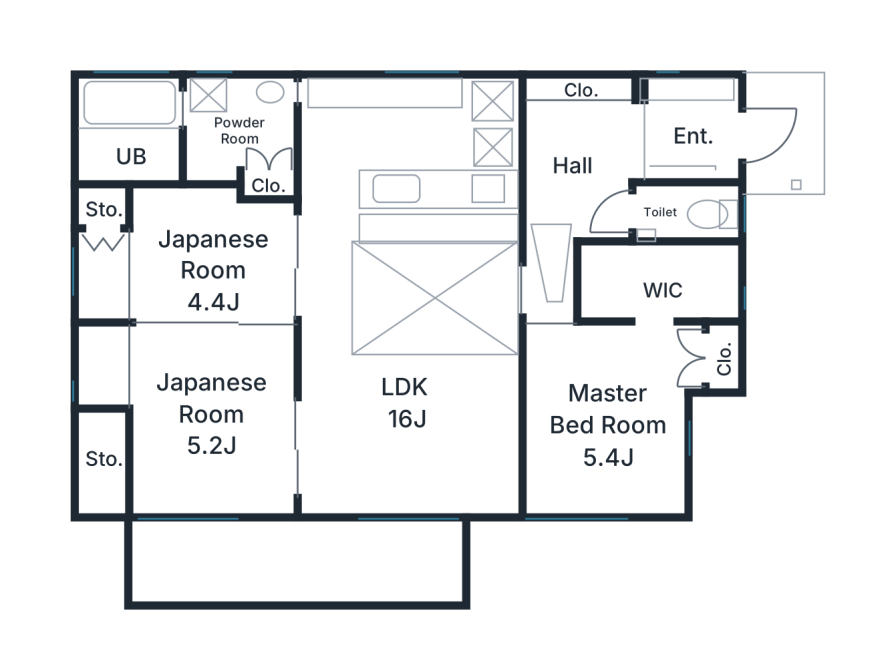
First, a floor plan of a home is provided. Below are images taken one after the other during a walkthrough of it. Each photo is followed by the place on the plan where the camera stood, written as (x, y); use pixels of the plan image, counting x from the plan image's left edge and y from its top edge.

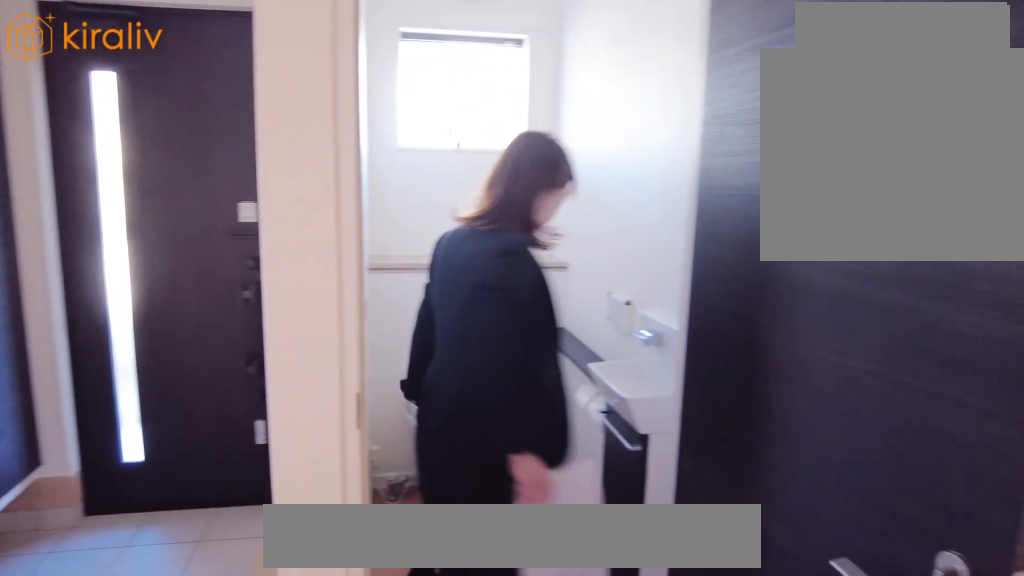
(655, 221)
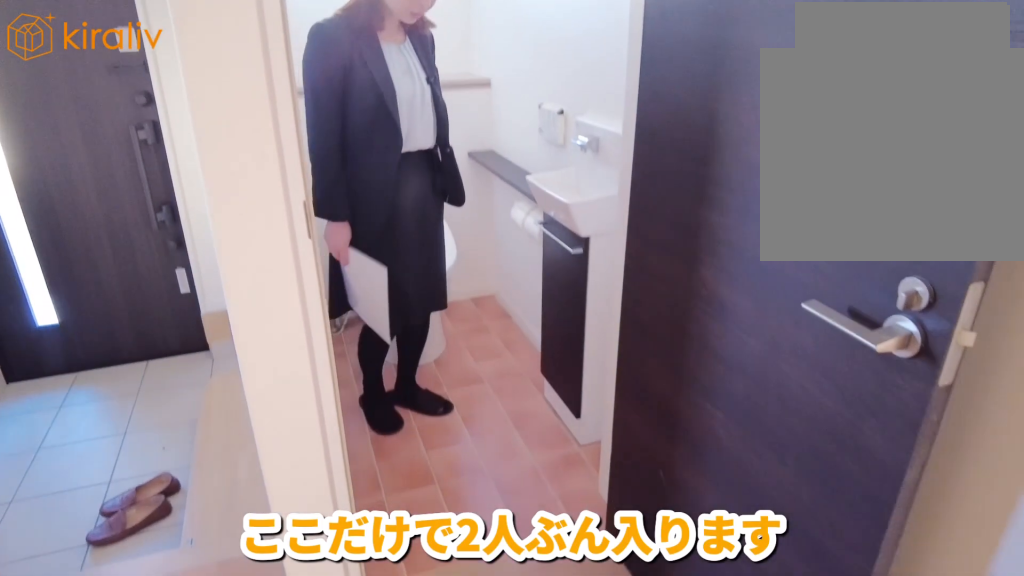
(647, 225)
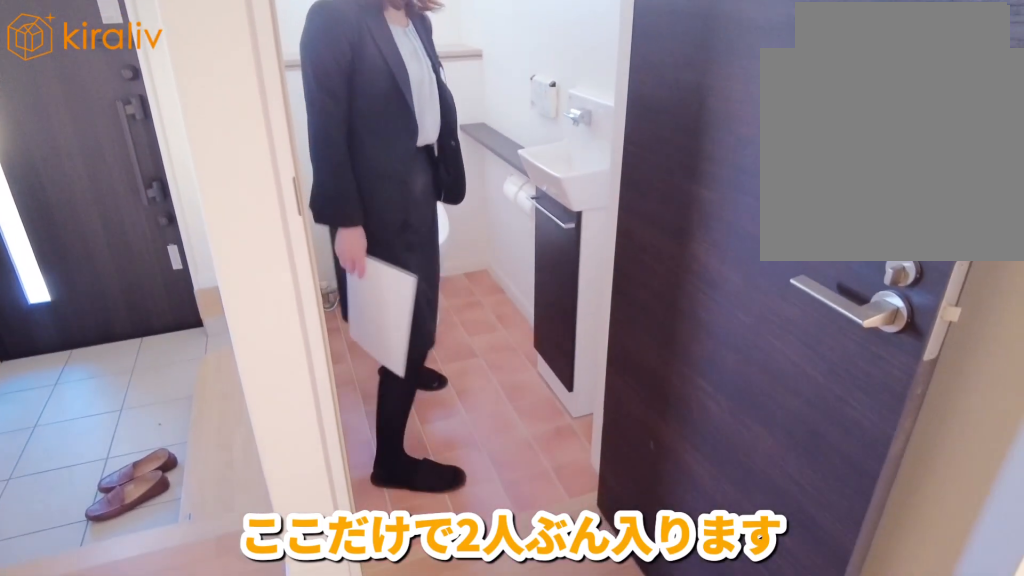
(647, 223)
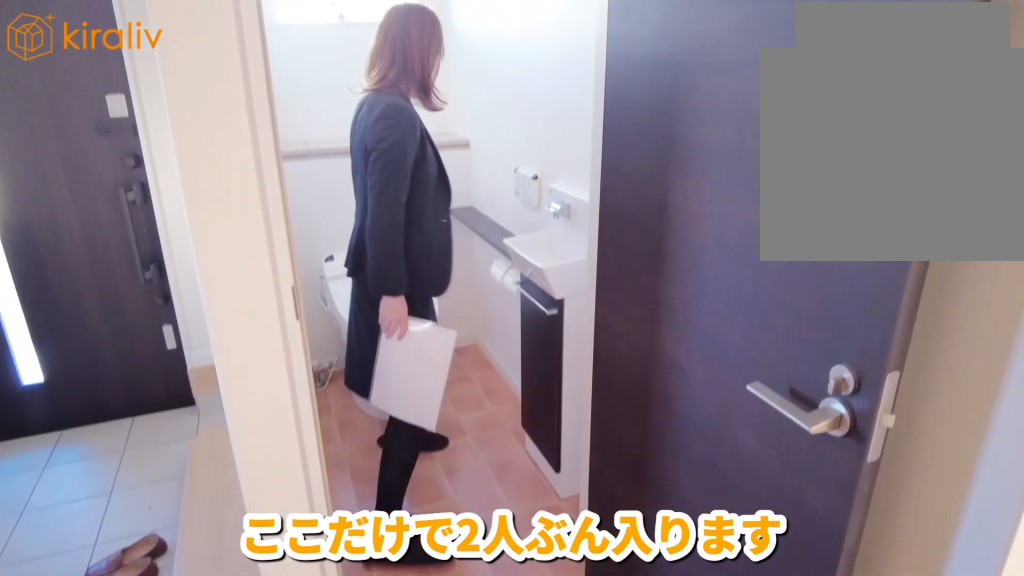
(645, 225)
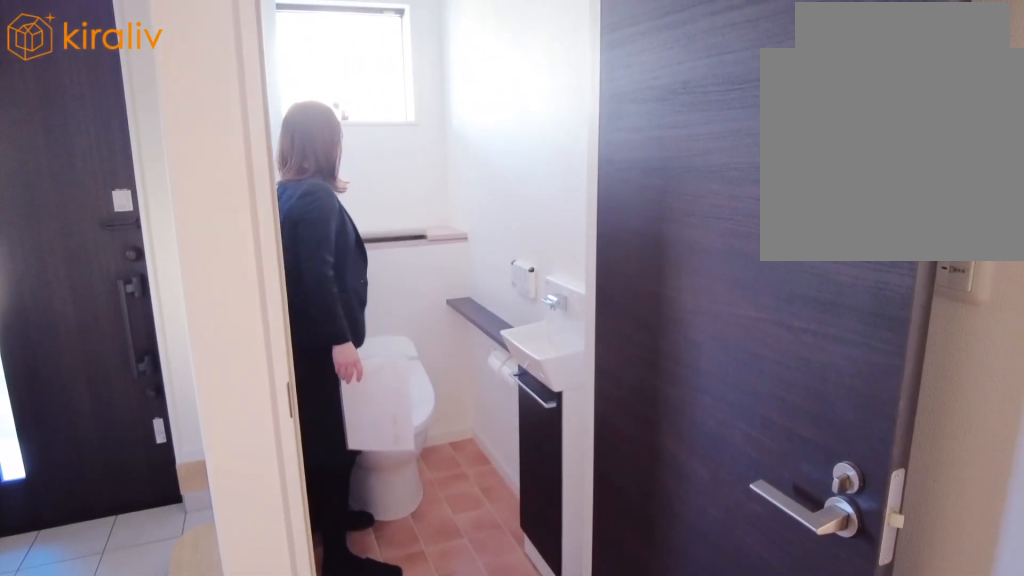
(642, 225)
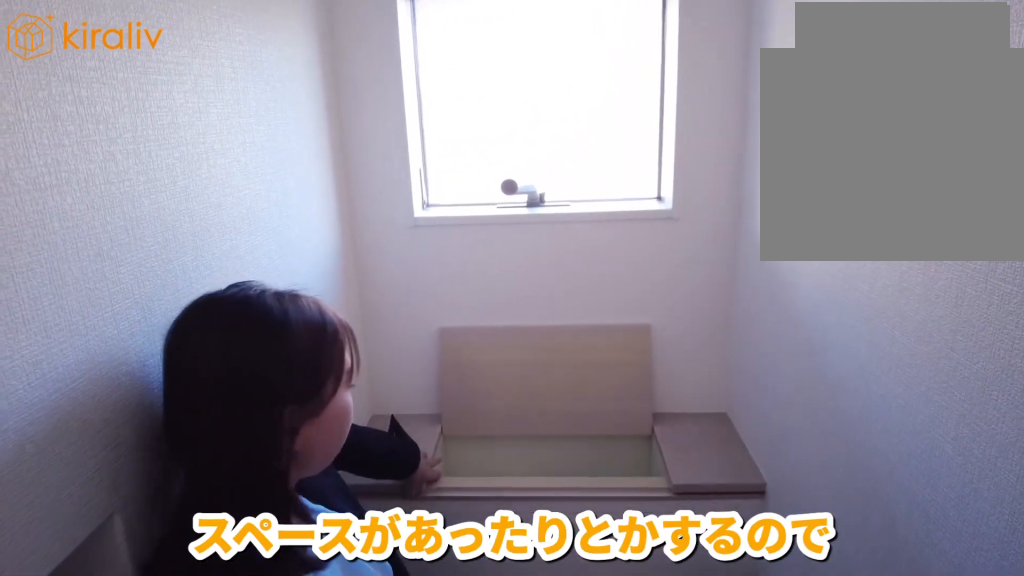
(634, 227)
